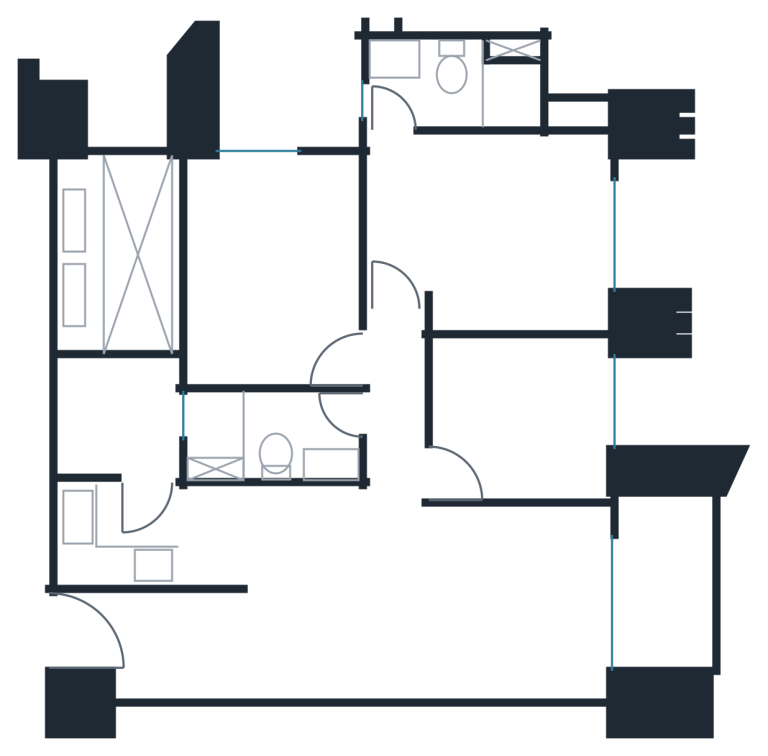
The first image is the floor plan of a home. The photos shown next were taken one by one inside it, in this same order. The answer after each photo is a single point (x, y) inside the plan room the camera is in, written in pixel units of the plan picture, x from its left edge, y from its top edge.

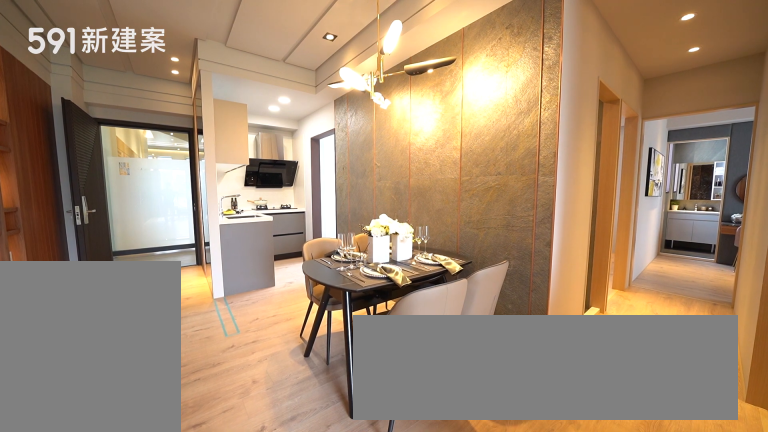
(301, 568)
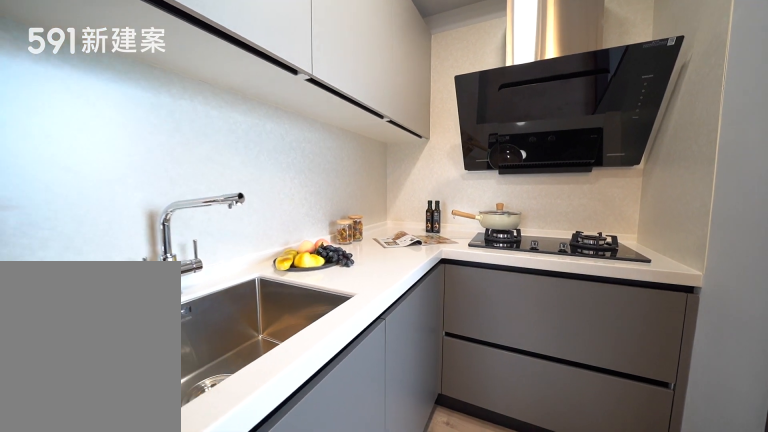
(154, 537)
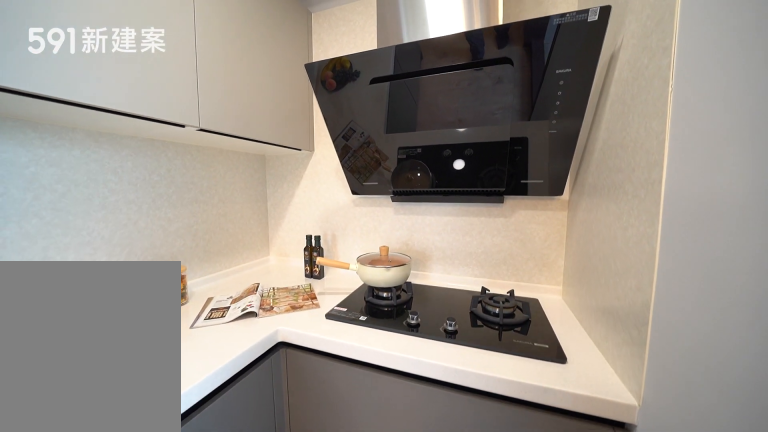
(154, 537)
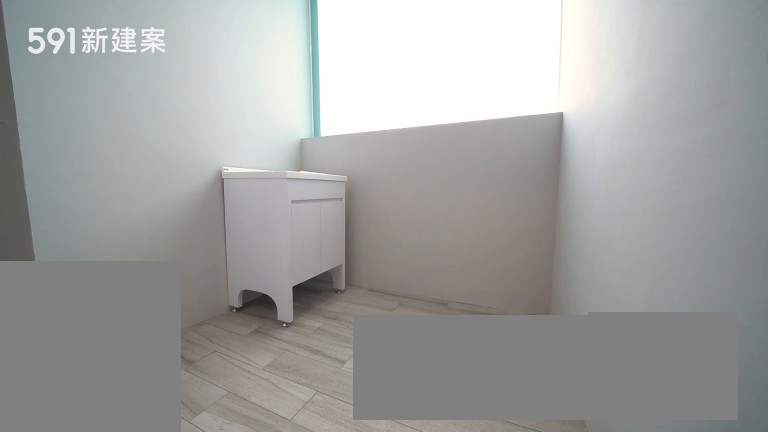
(113, 419)
